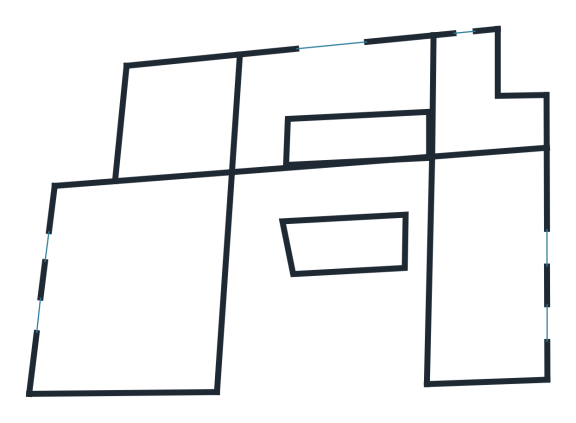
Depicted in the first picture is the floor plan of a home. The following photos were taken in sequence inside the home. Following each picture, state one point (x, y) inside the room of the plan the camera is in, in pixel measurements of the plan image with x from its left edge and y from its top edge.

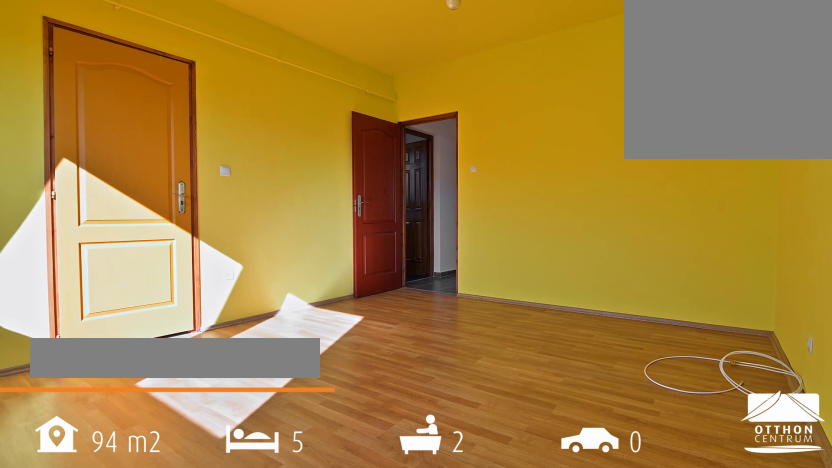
(137, 287)
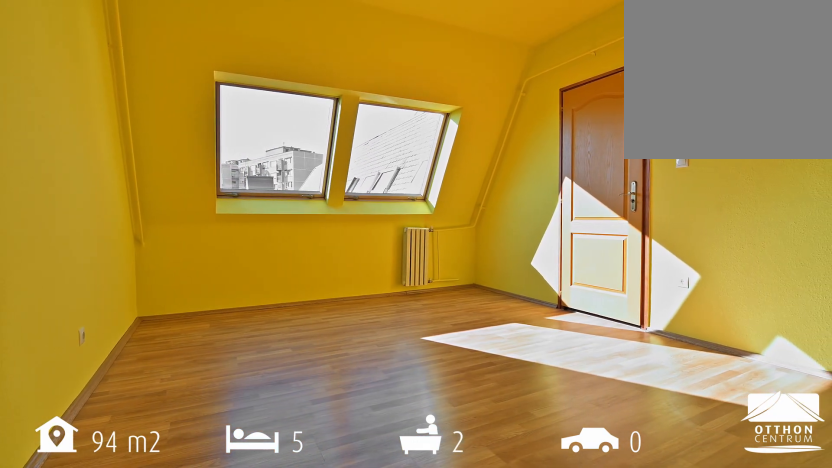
(137, 287)
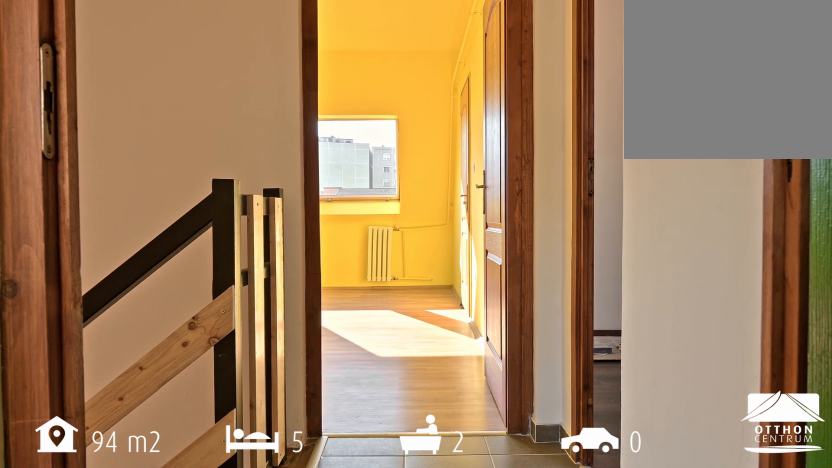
(490, 271)
